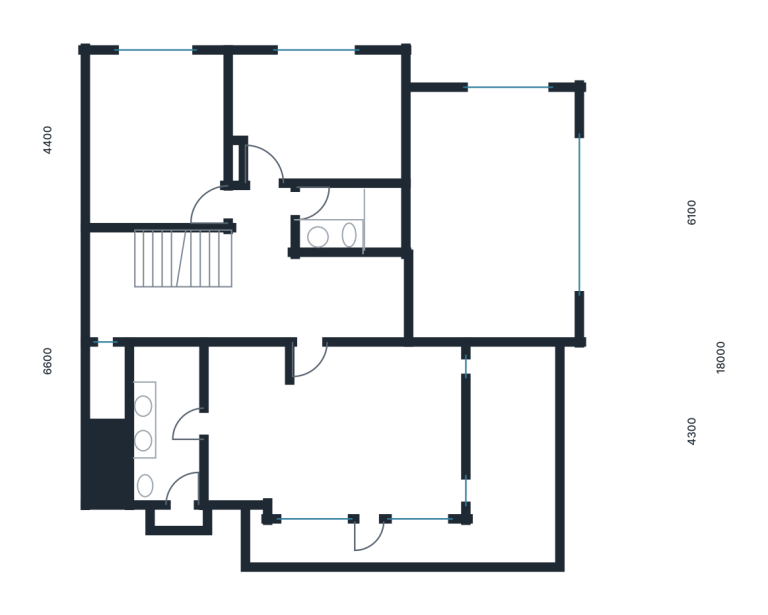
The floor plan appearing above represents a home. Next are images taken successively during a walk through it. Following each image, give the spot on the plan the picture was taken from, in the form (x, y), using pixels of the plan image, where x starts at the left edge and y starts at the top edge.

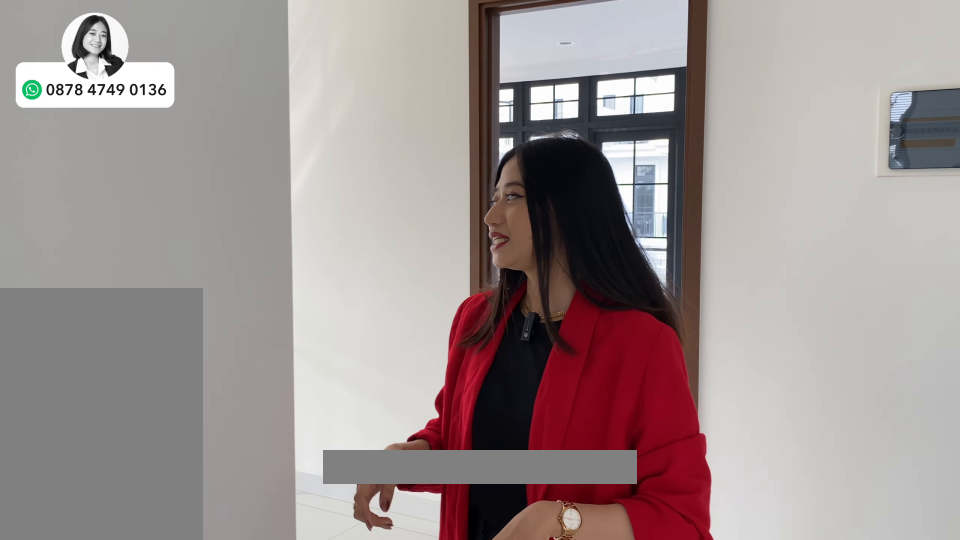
(368, 296)
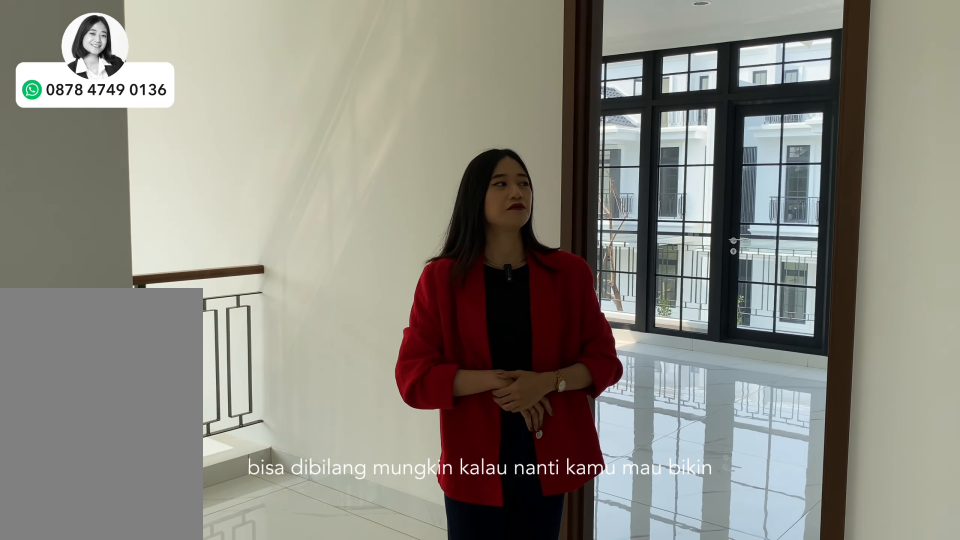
(368, 296)
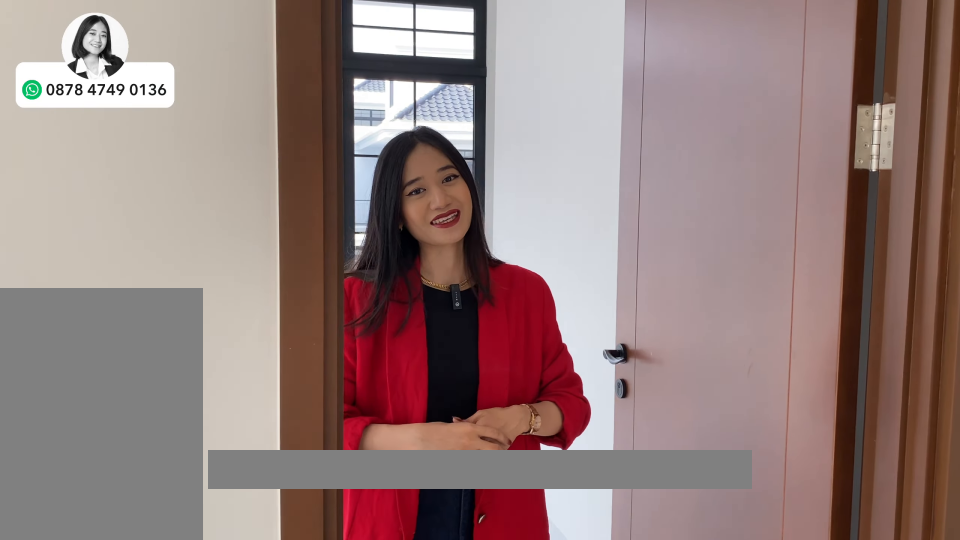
(389, 404)
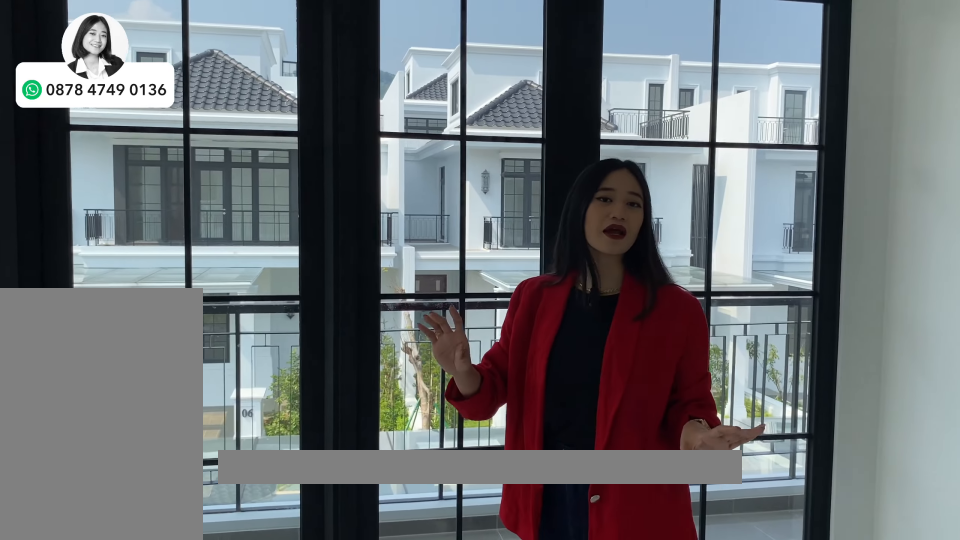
(243, 382)
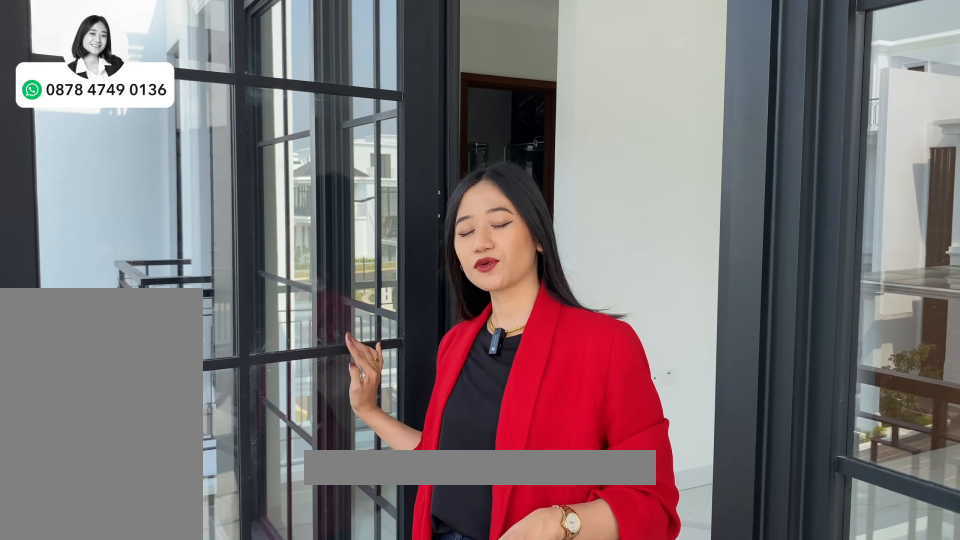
(402, 546)
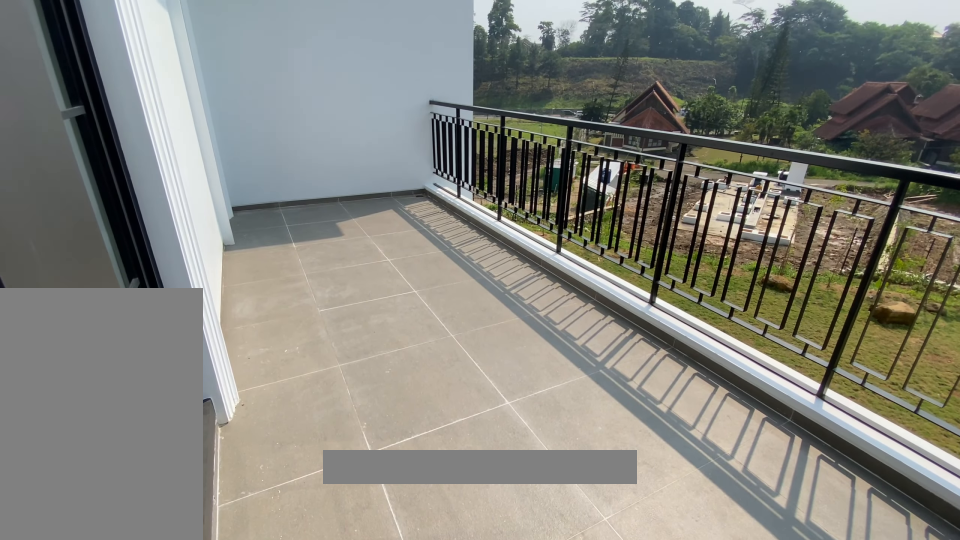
(523, 441)
